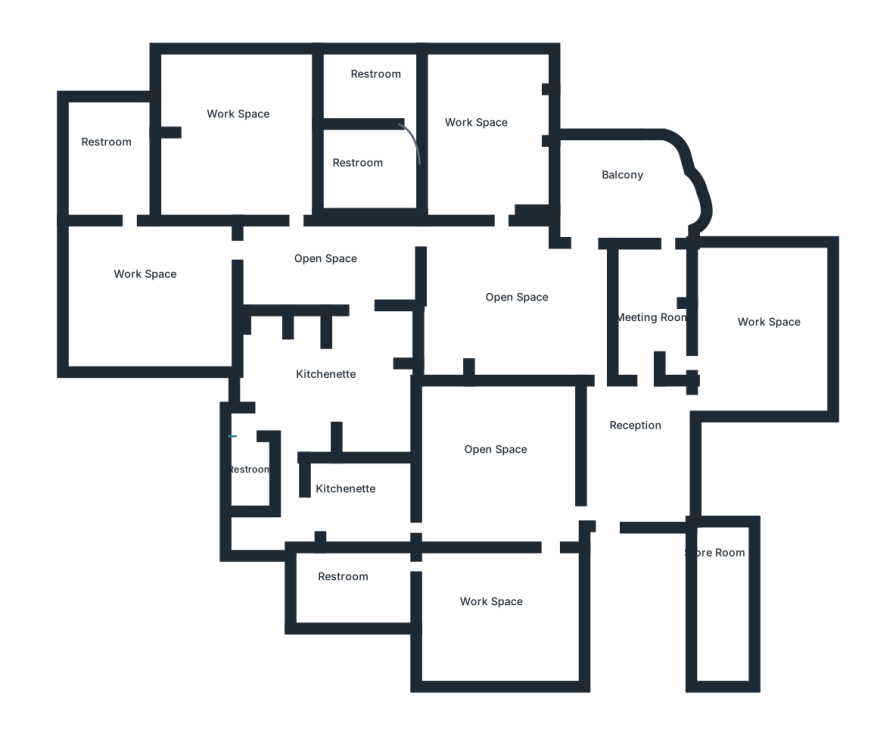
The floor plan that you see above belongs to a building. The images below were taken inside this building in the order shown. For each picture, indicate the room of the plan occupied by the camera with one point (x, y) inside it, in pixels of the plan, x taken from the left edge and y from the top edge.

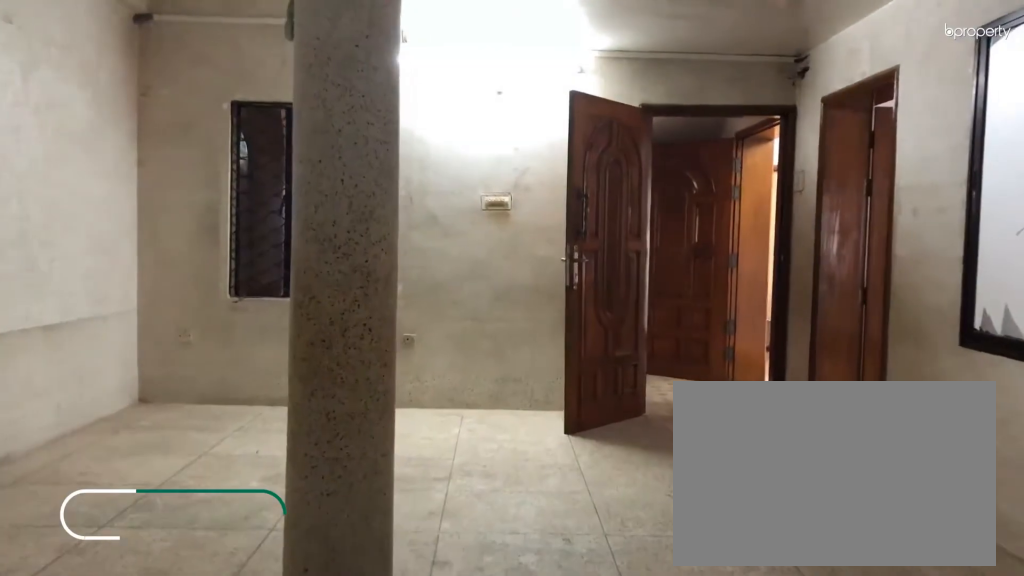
(520, 484)
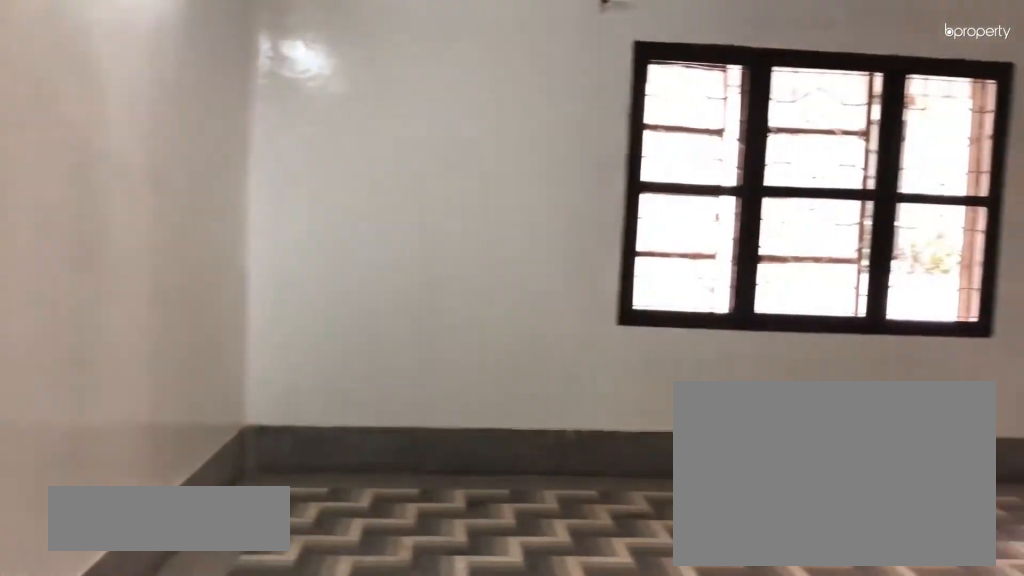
(477, 596)
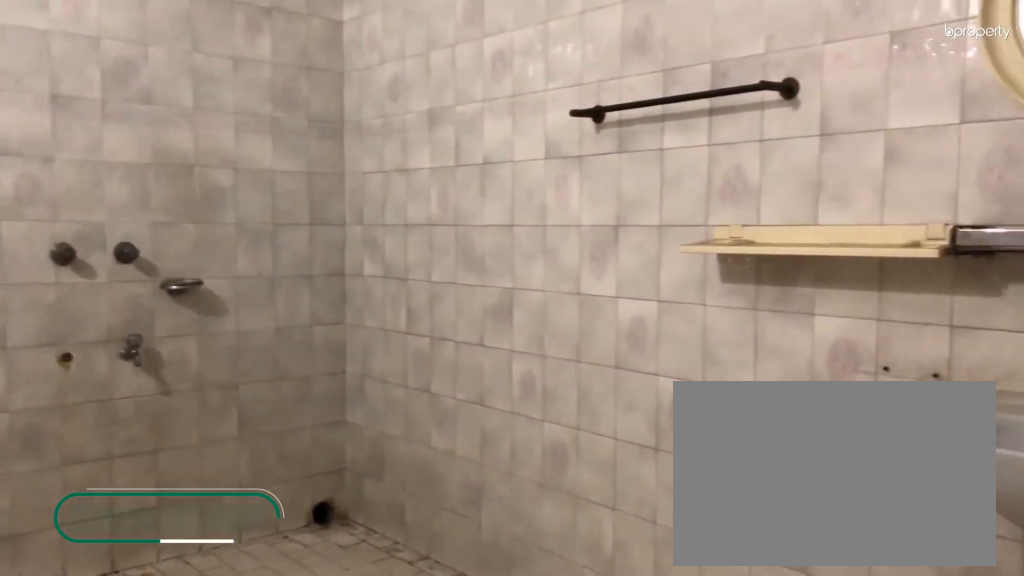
(356, 574)
